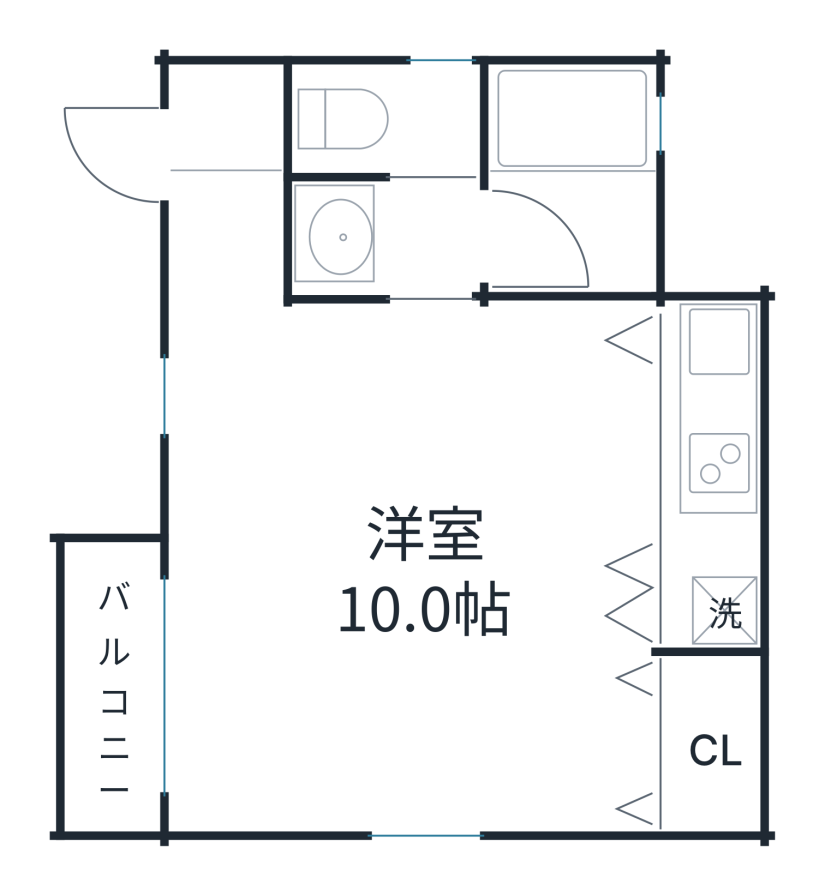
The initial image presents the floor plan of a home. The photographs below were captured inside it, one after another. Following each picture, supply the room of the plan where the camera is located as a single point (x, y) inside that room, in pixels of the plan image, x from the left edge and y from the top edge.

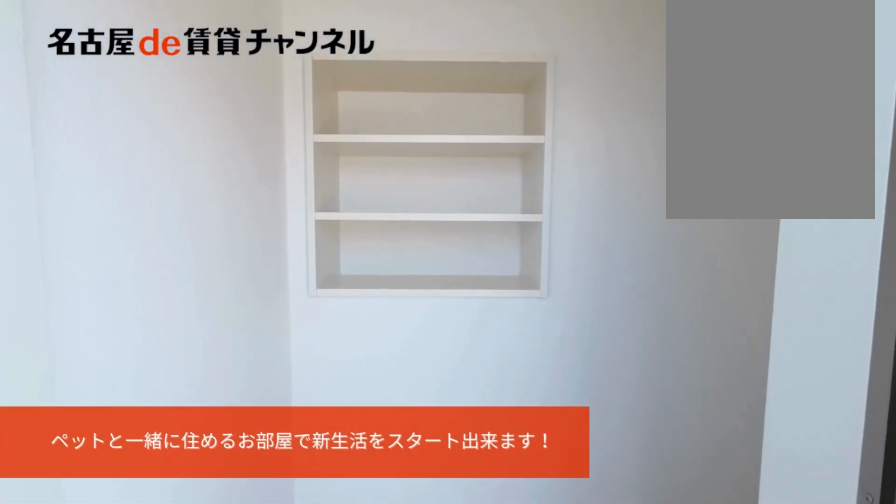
(225, 133)
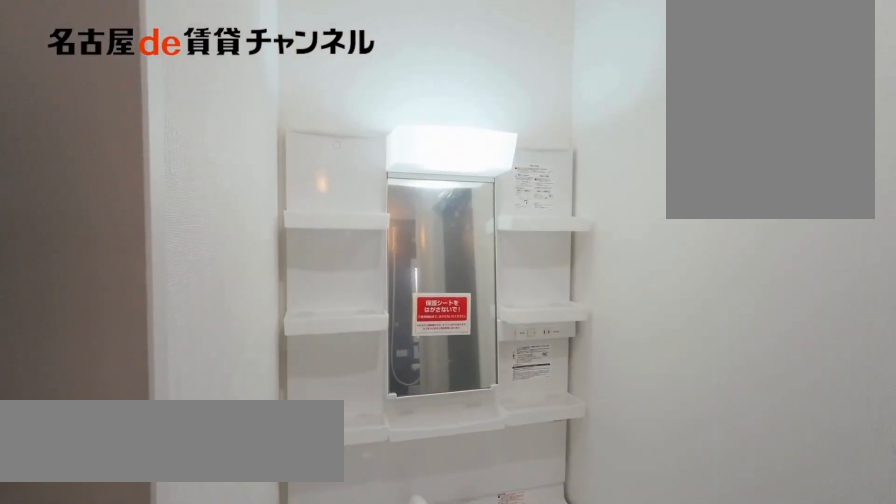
(384, 242)
